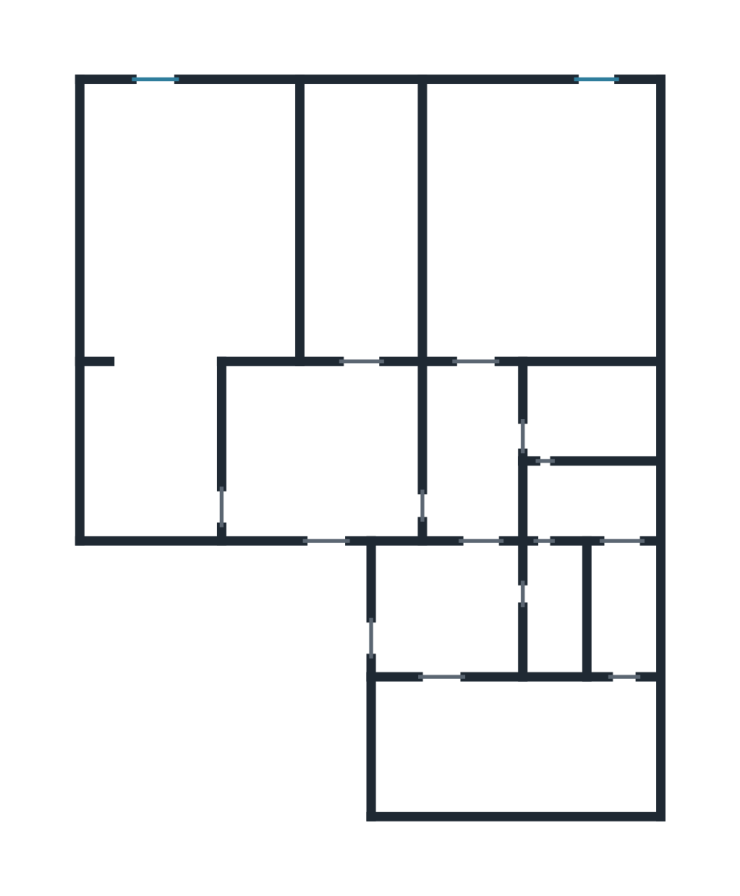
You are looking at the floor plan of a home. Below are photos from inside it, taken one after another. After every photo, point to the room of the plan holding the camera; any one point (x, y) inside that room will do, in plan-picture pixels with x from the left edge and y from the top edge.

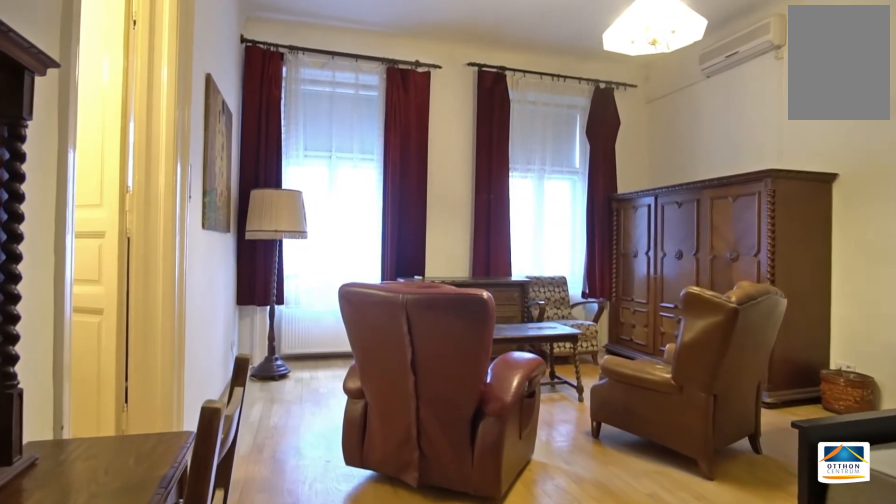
(554, 232)
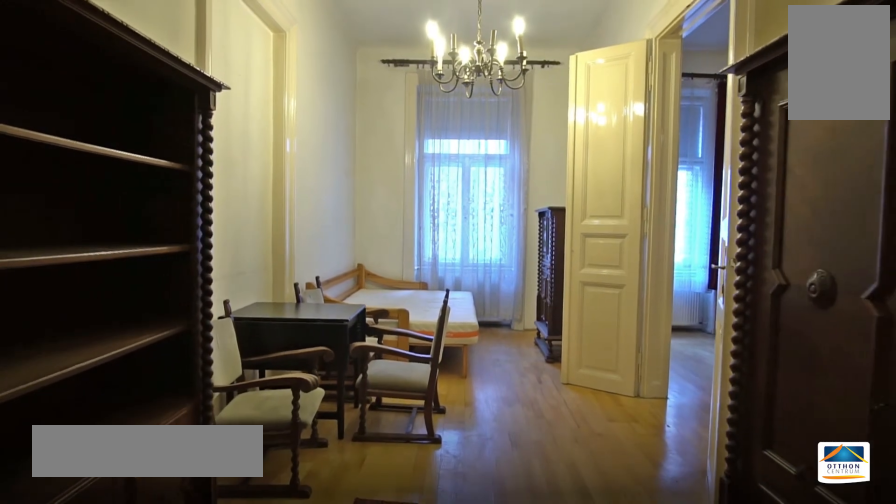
(368, 220)
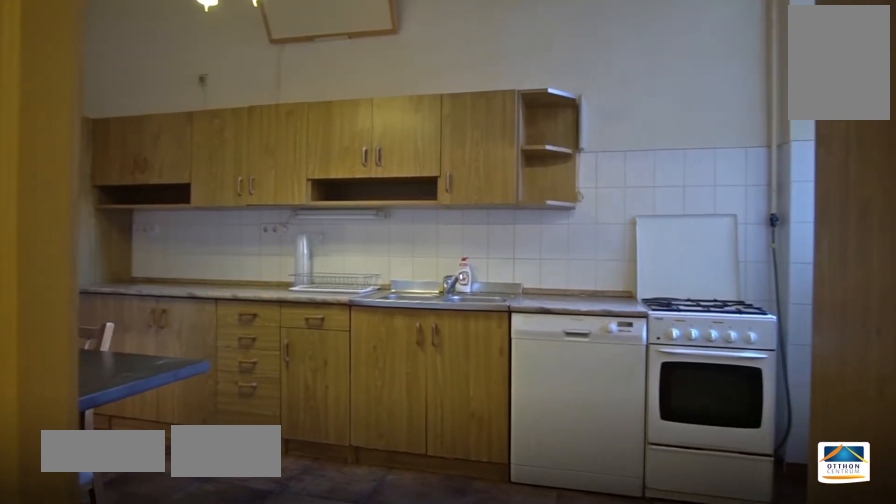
(511, 744)
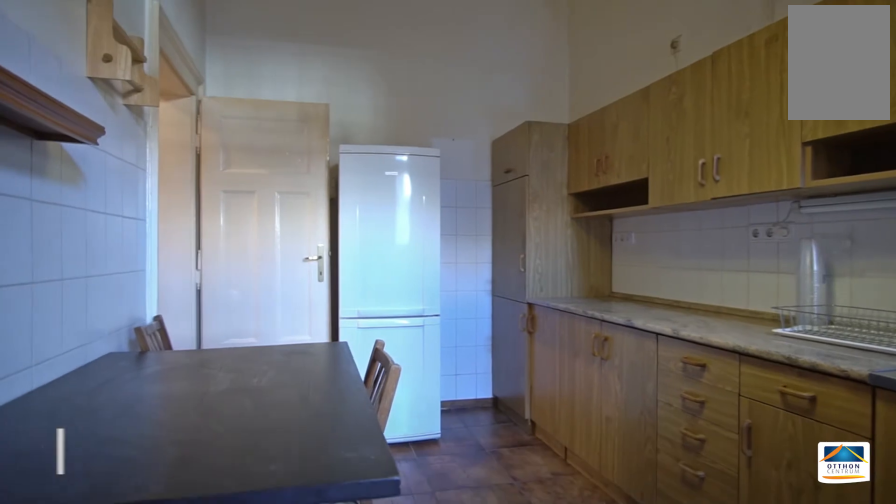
(511, 745)
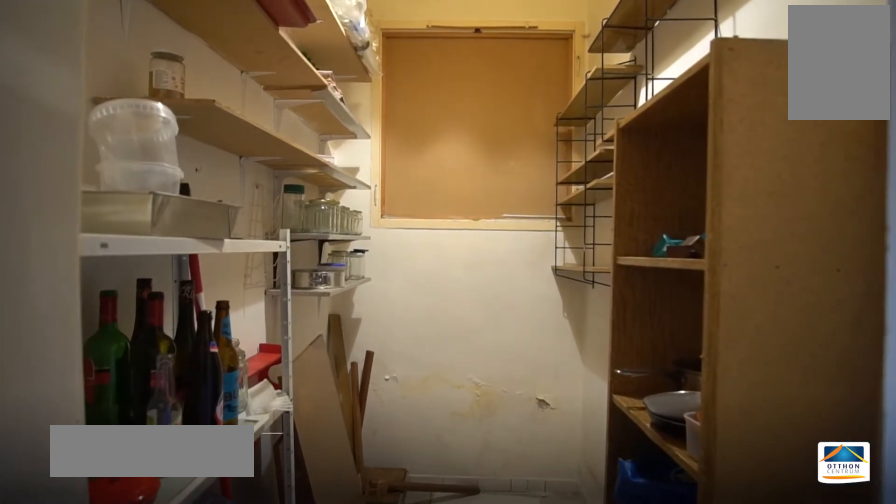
(621, 605)
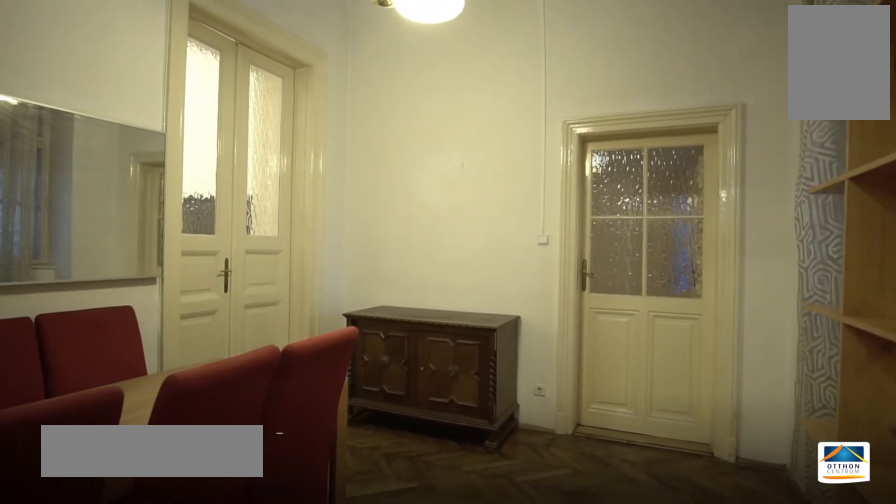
(314, 451)
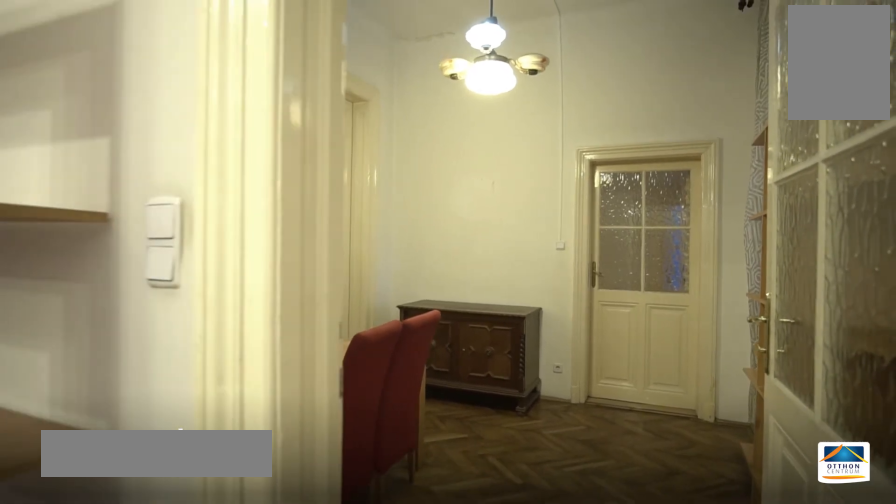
(315, 451)
